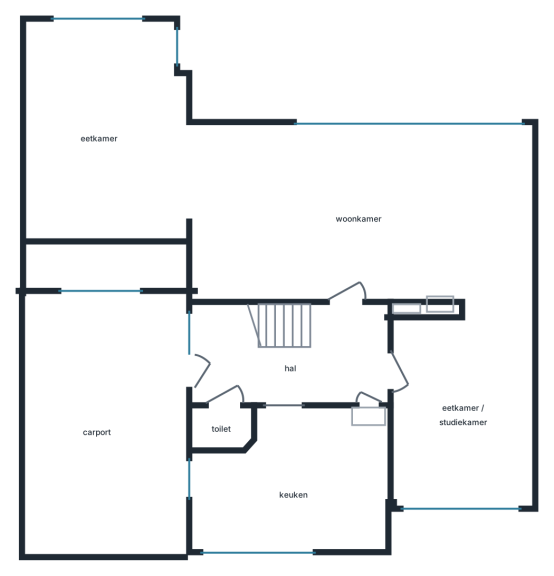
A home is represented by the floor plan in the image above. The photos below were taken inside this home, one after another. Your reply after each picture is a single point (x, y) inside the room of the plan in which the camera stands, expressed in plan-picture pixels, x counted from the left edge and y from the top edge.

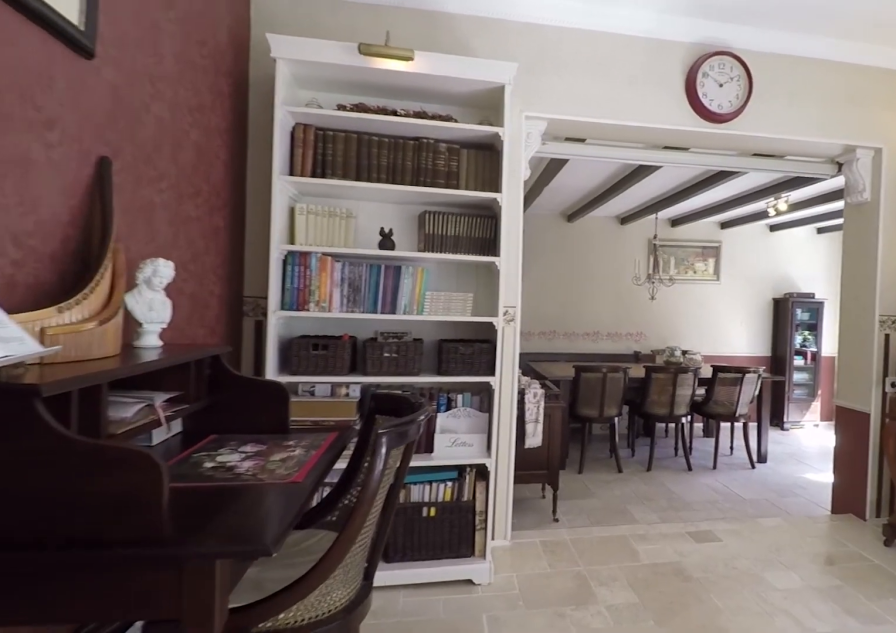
(359, 214)
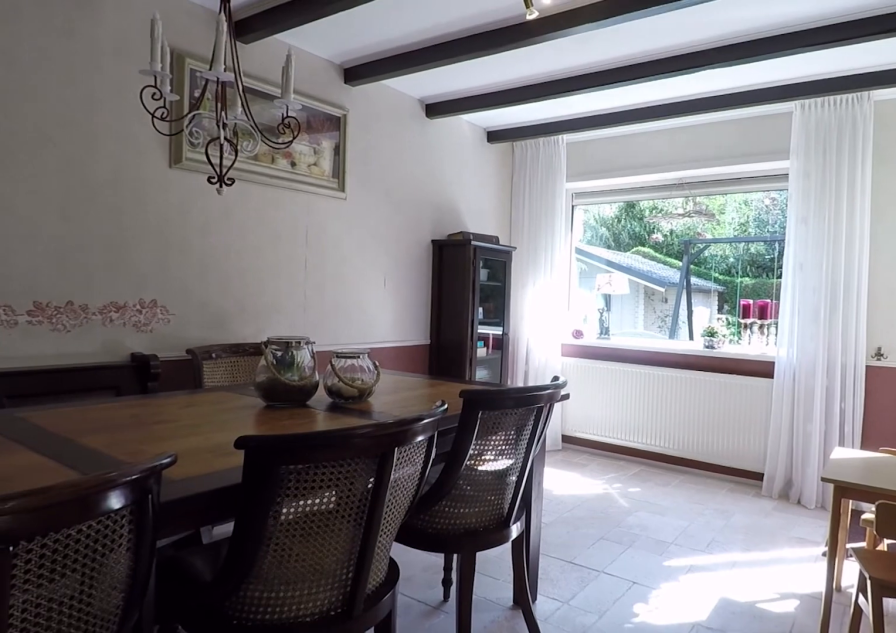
(109, 139)
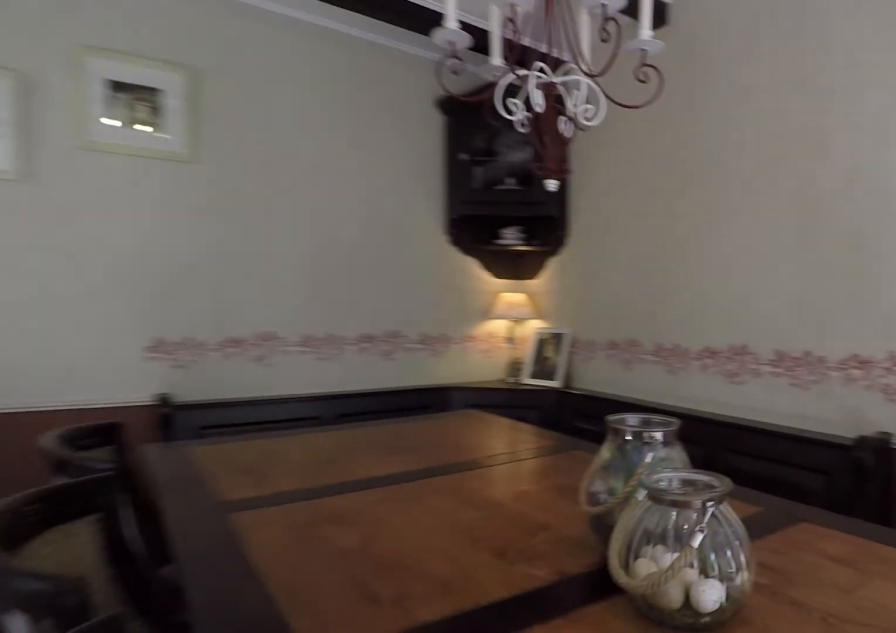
(109, 139)
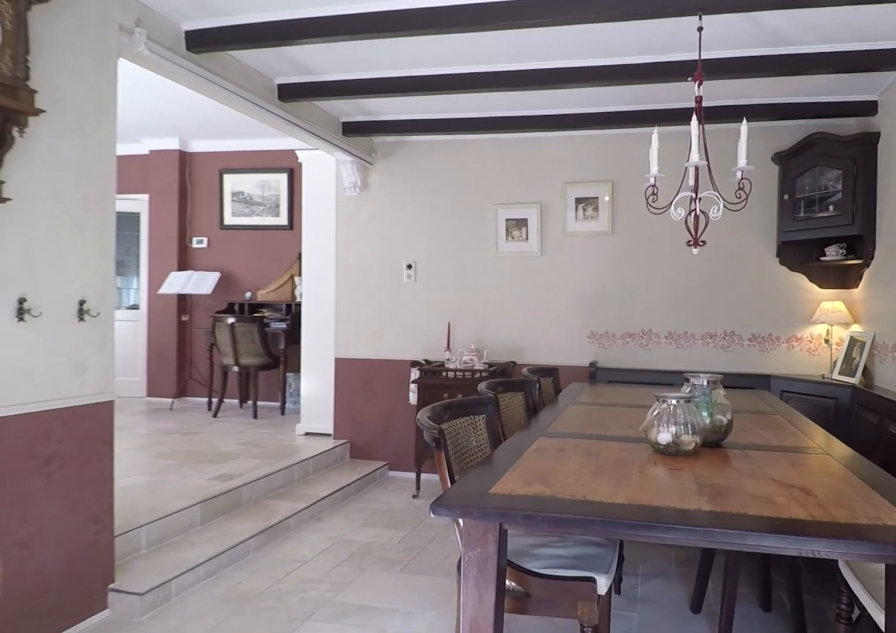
(109, 139)
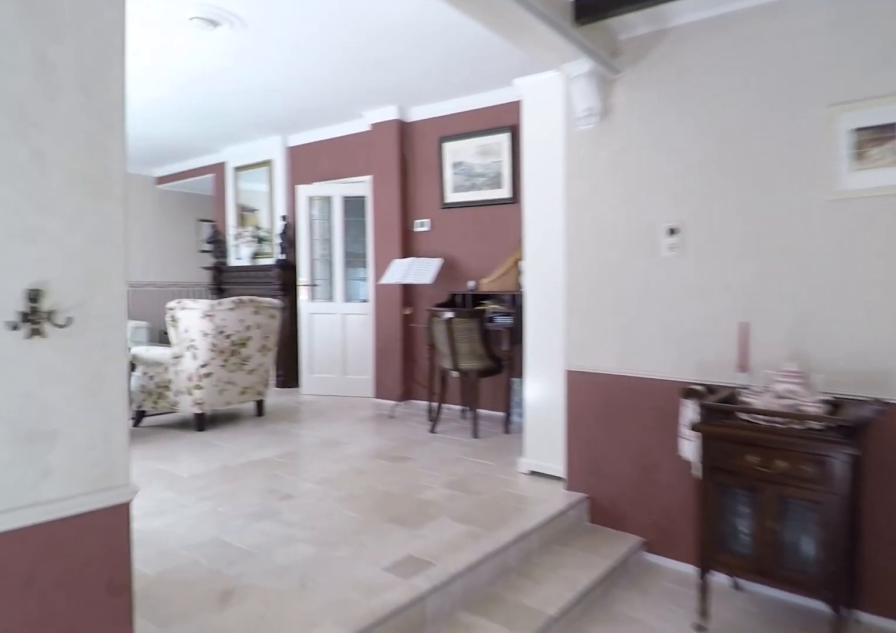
(109, 139)
